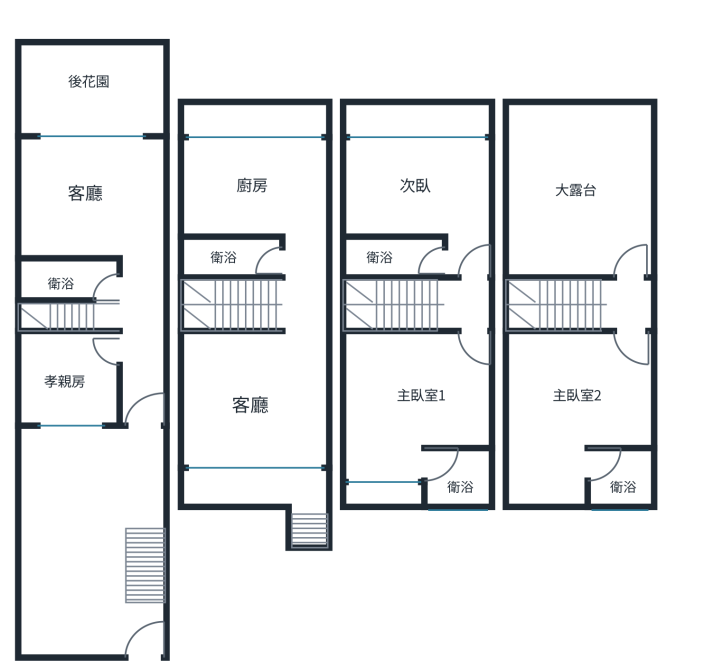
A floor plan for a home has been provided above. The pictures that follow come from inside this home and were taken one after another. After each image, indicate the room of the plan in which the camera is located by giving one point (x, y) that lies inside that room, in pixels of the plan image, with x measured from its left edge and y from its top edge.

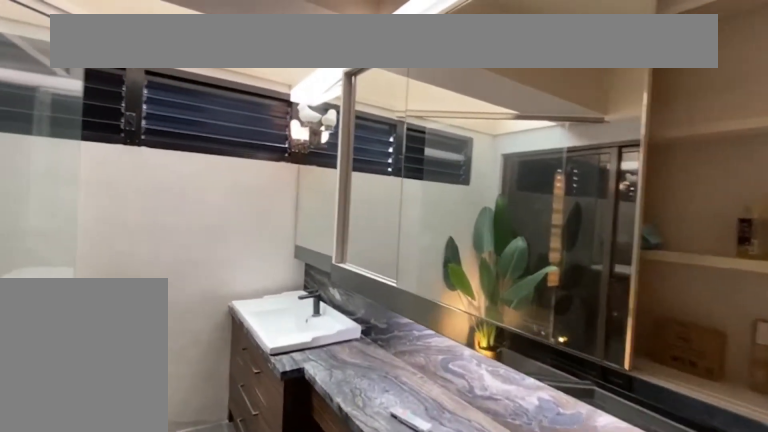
(461, 477)
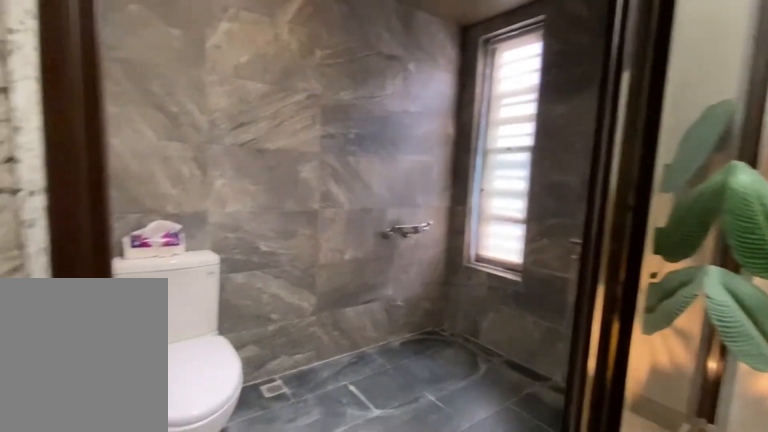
(462, 479)
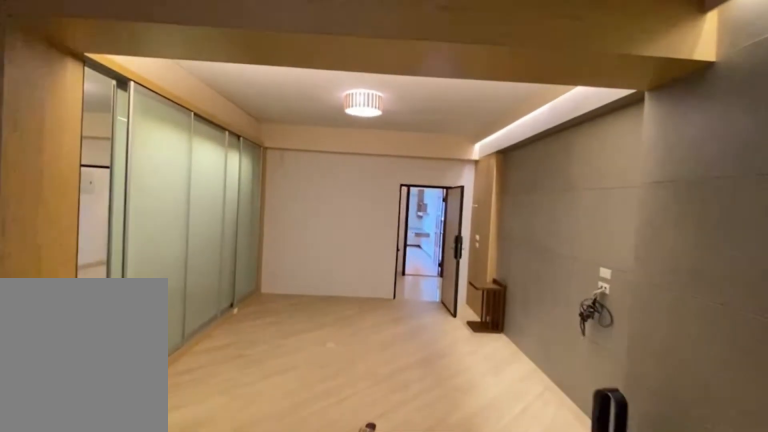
(421, 377)
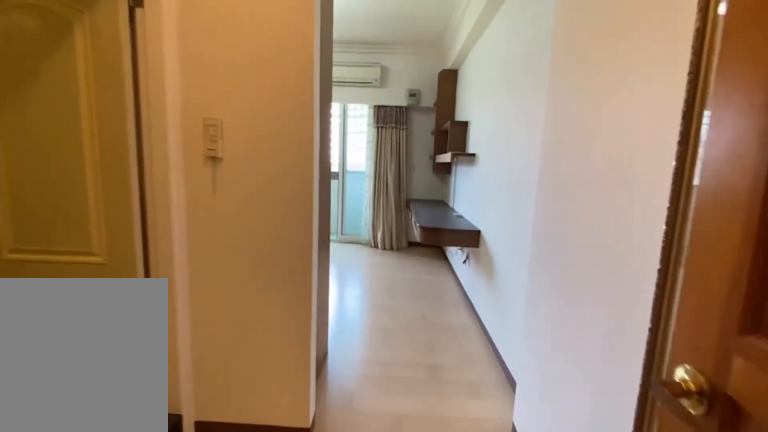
(405, 209)
